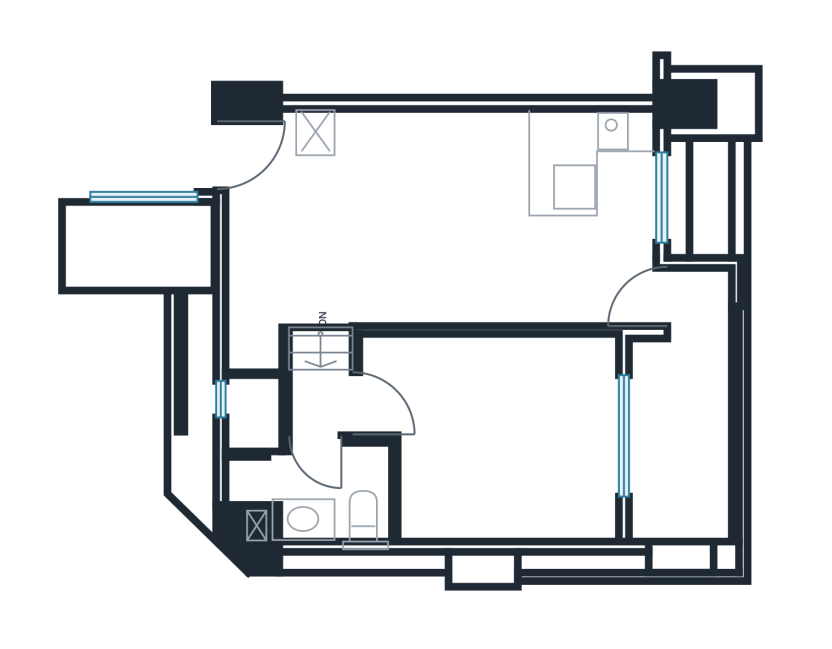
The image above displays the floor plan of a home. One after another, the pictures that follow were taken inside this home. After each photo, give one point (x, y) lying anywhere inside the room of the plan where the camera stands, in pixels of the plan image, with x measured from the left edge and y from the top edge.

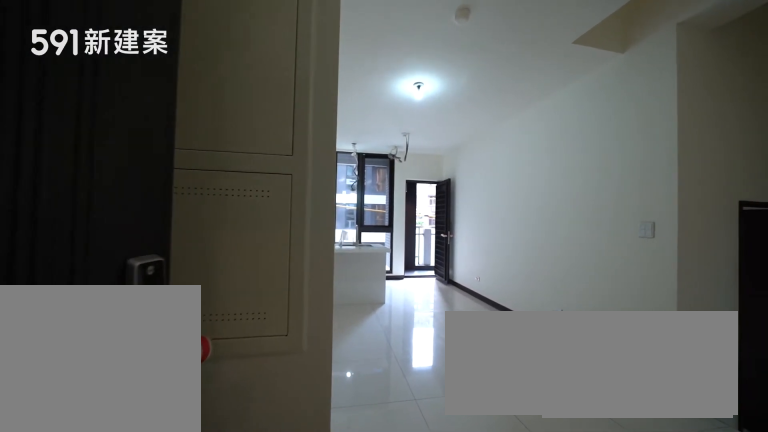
(256, 160)
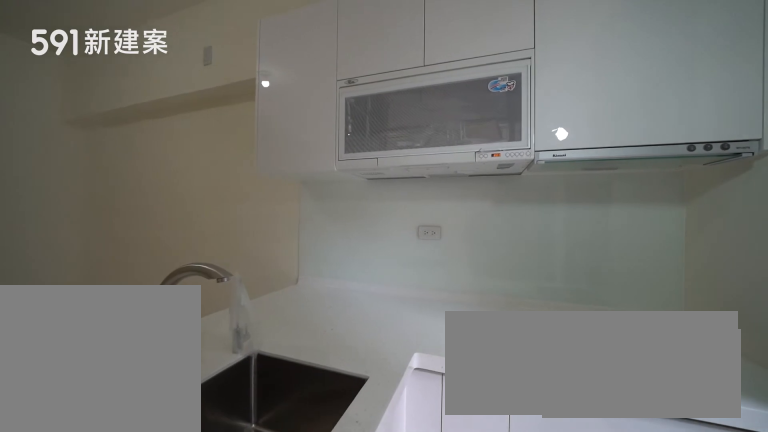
(585, 187)
